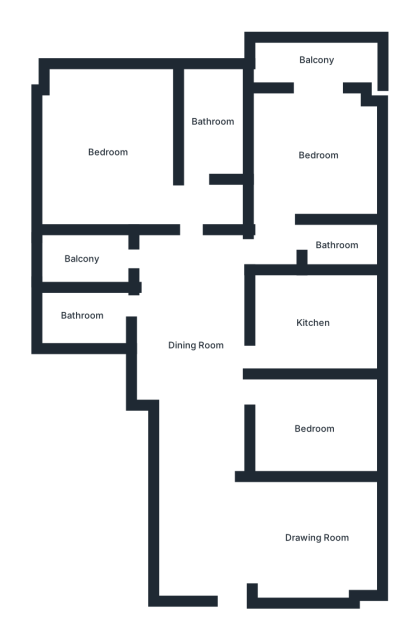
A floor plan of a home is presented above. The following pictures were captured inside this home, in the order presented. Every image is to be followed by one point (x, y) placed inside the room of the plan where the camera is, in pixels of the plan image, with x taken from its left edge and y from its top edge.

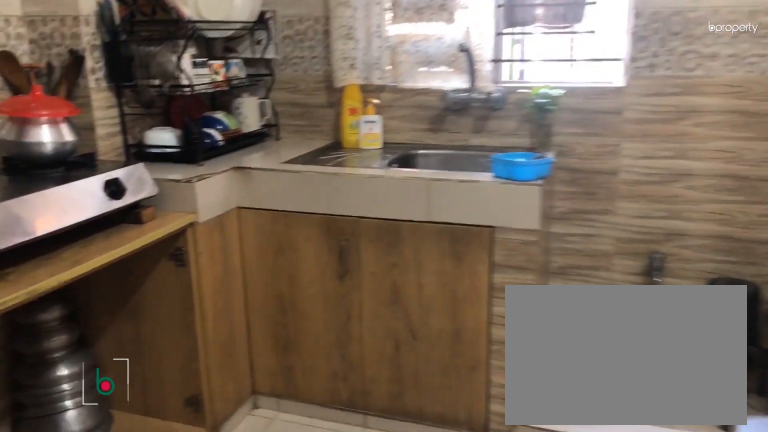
(311, 321)
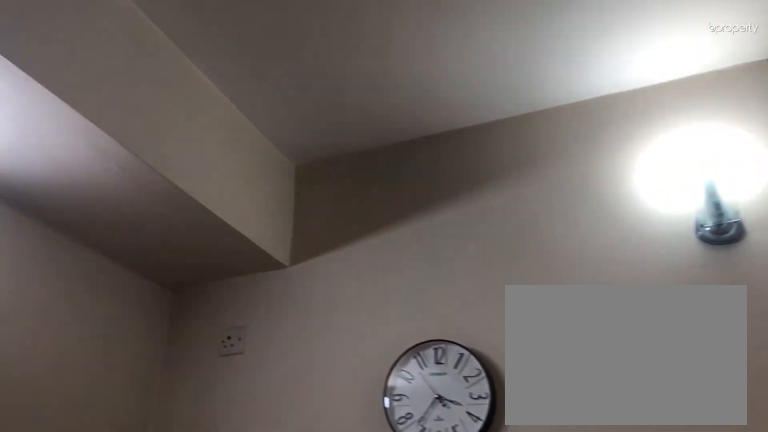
(315, 158)
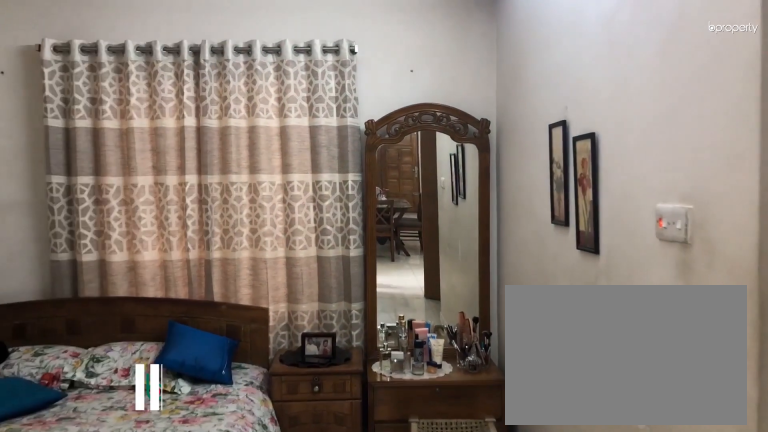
(105, 154)
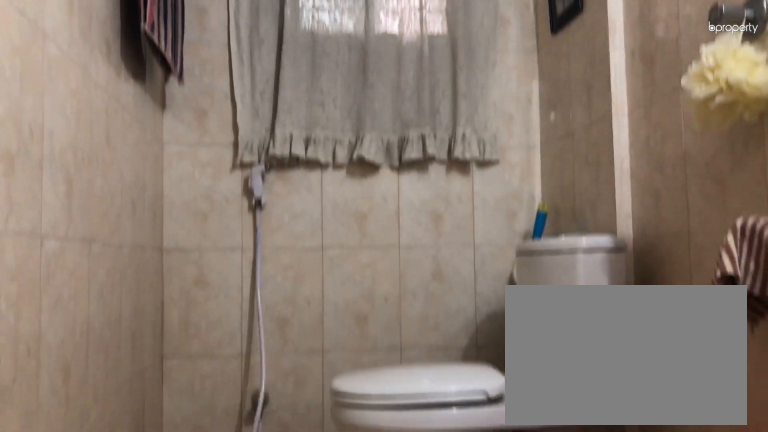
(210, 123)
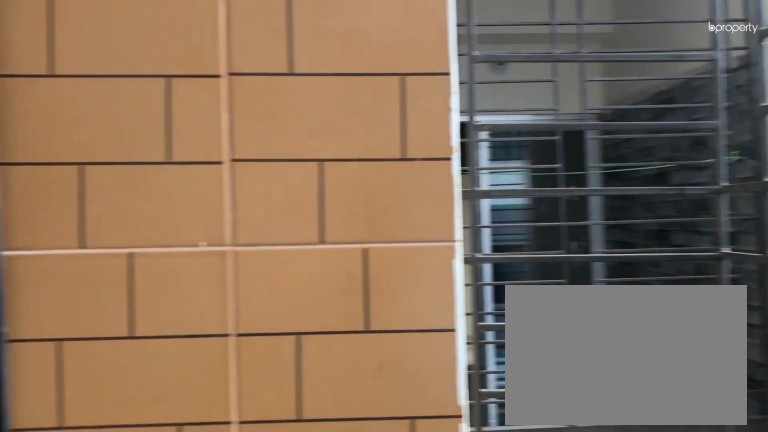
(83, 259)
